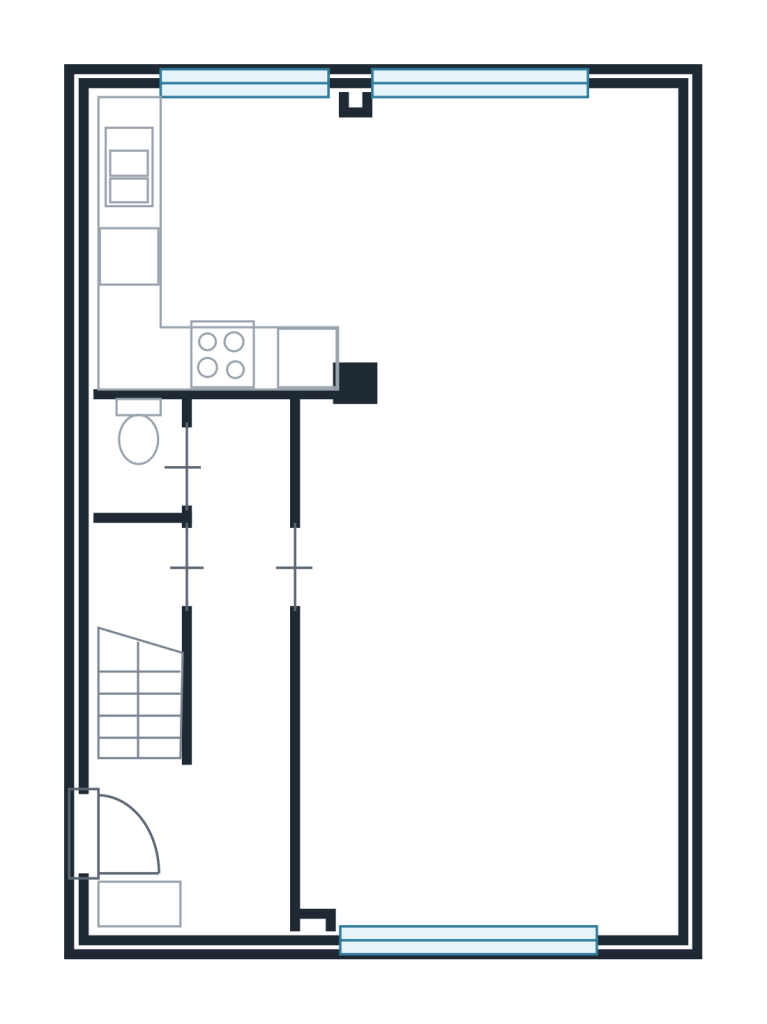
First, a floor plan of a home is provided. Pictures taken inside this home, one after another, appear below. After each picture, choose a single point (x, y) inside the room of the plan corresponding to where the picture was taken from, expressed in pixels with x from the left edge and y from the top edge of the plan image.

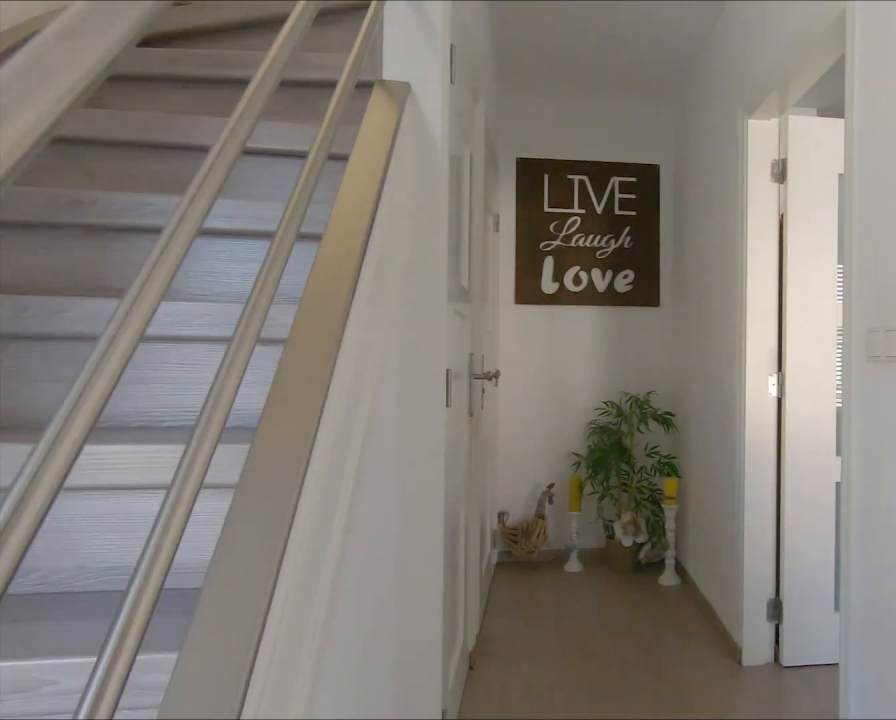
(222, 692)
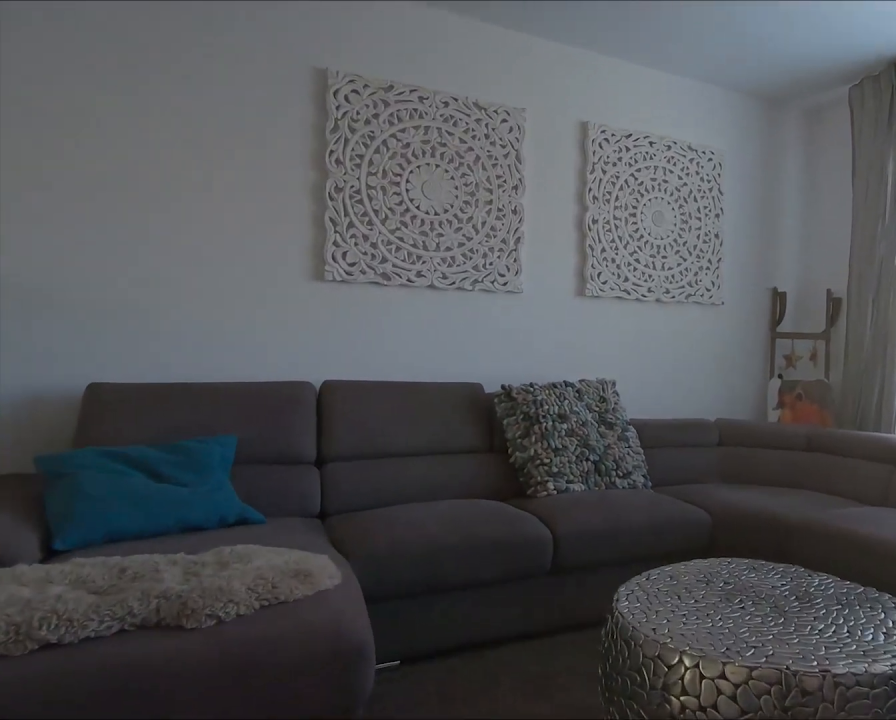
(497, 529)
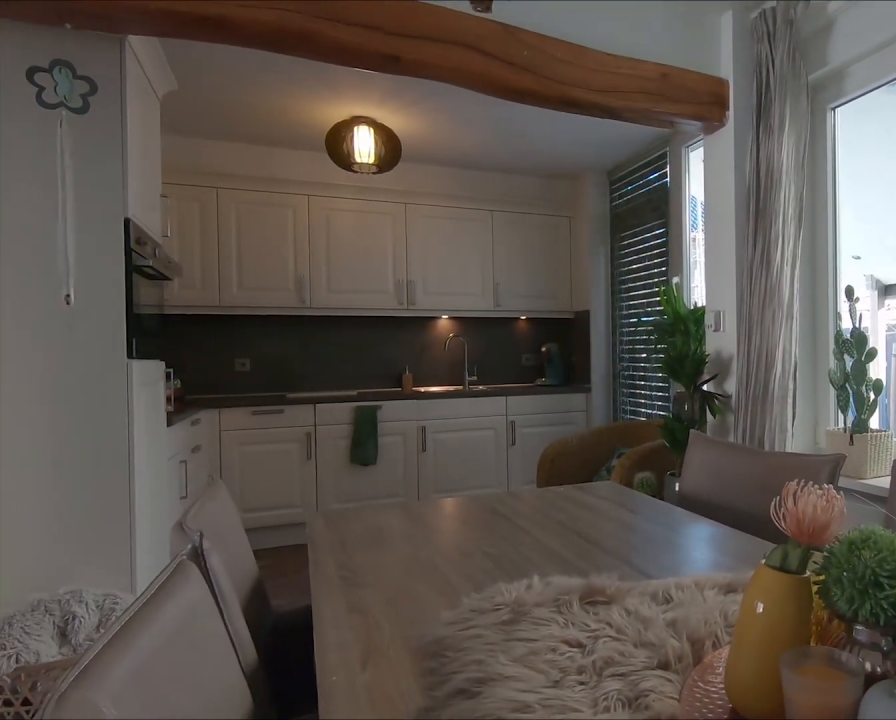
(497, 529)
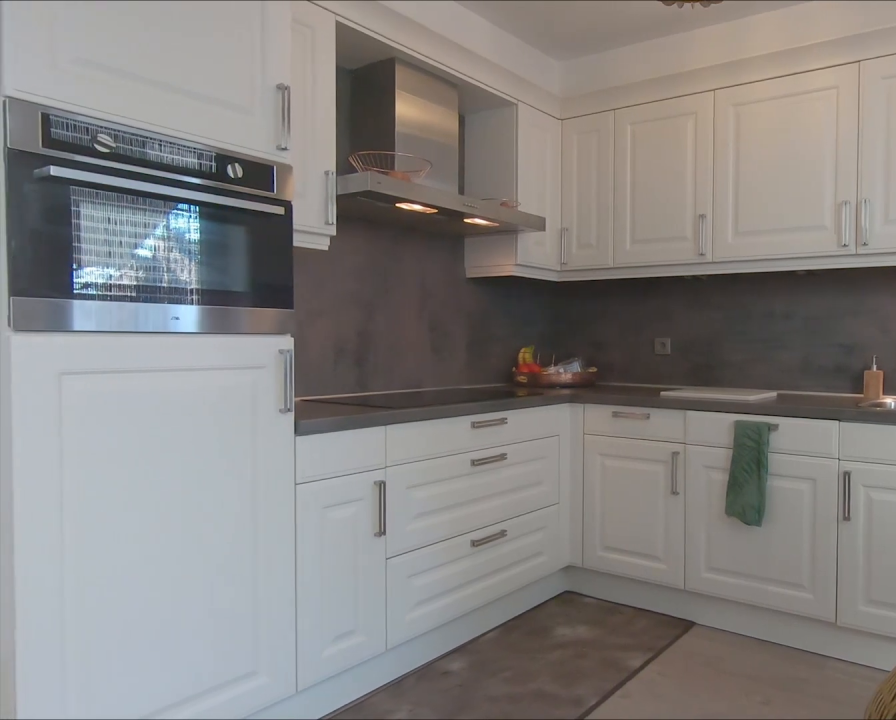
(266, 214)
